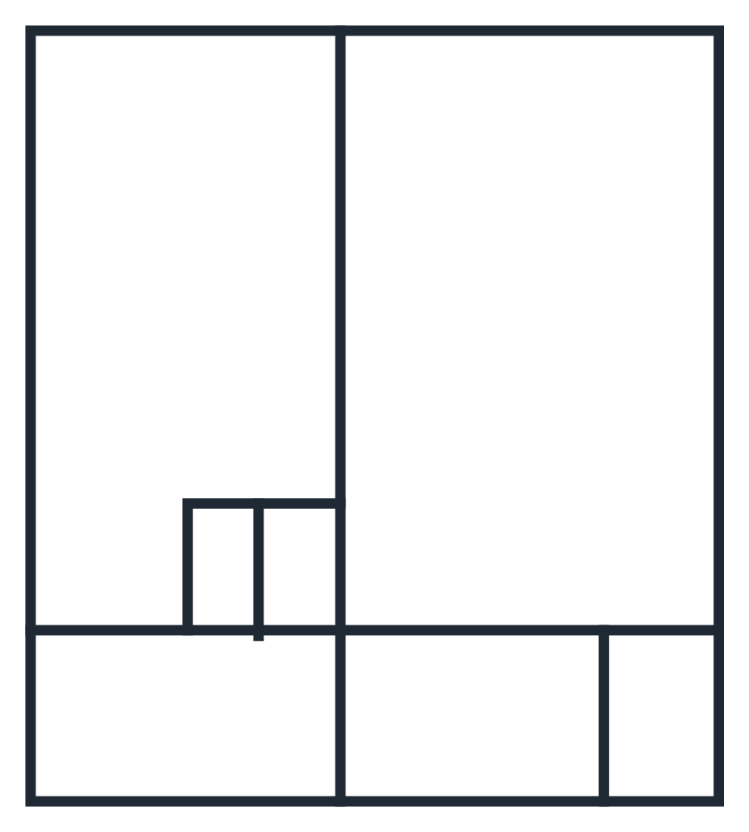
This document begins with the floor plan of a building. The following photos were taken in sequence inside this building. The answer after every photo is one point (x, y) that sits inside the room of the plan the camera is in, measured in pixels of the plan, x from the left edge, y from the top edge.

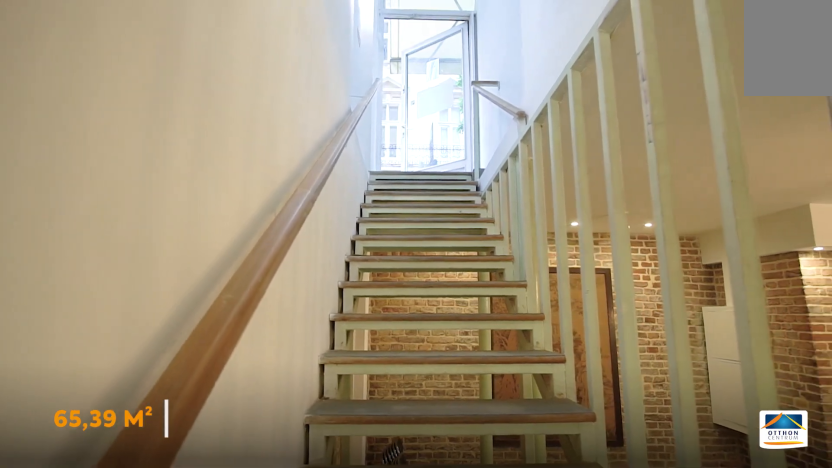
(543, 344)
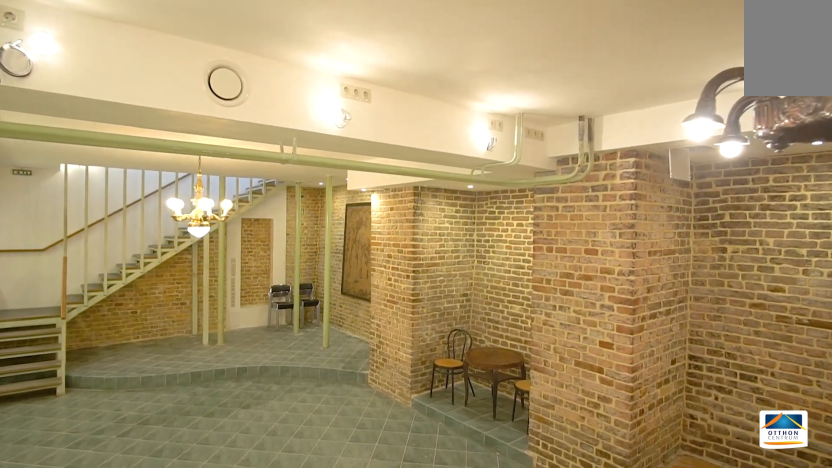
(541, 343)
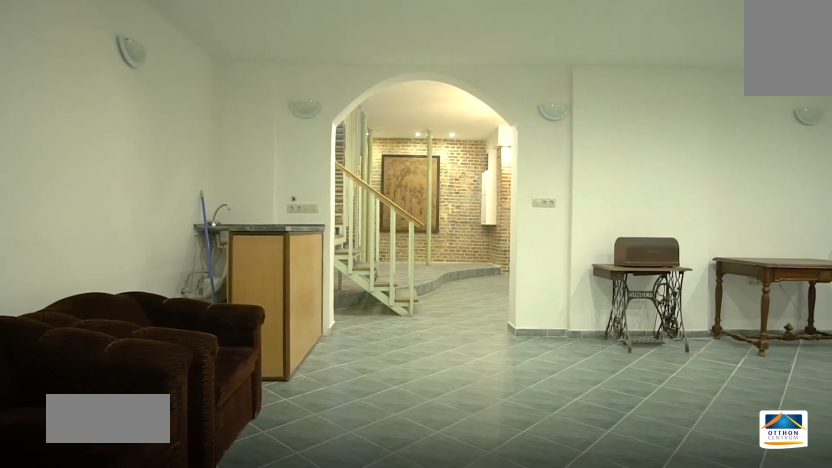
(185, 316)
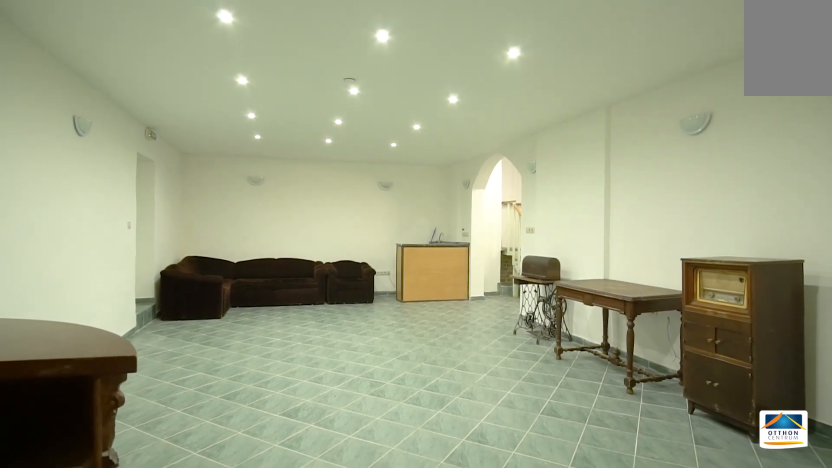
(185, 316)
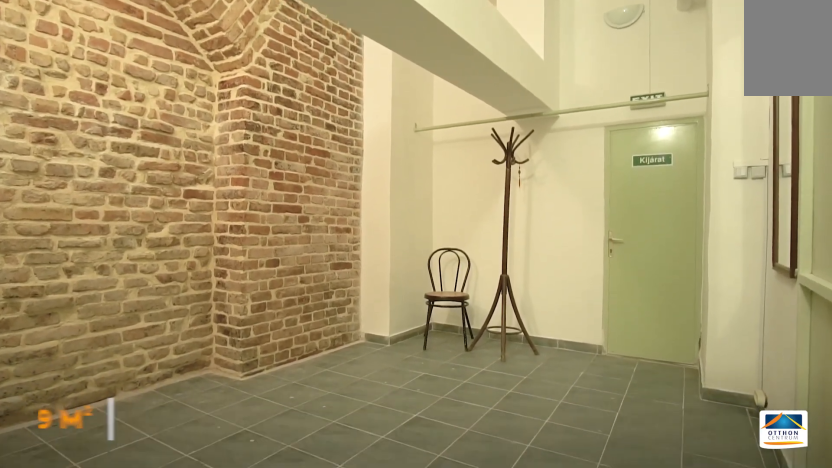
(461, 719)
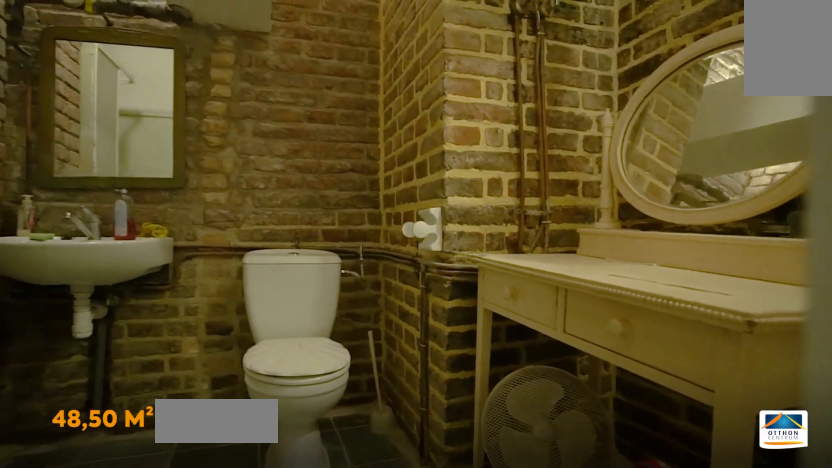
(663, 709)
